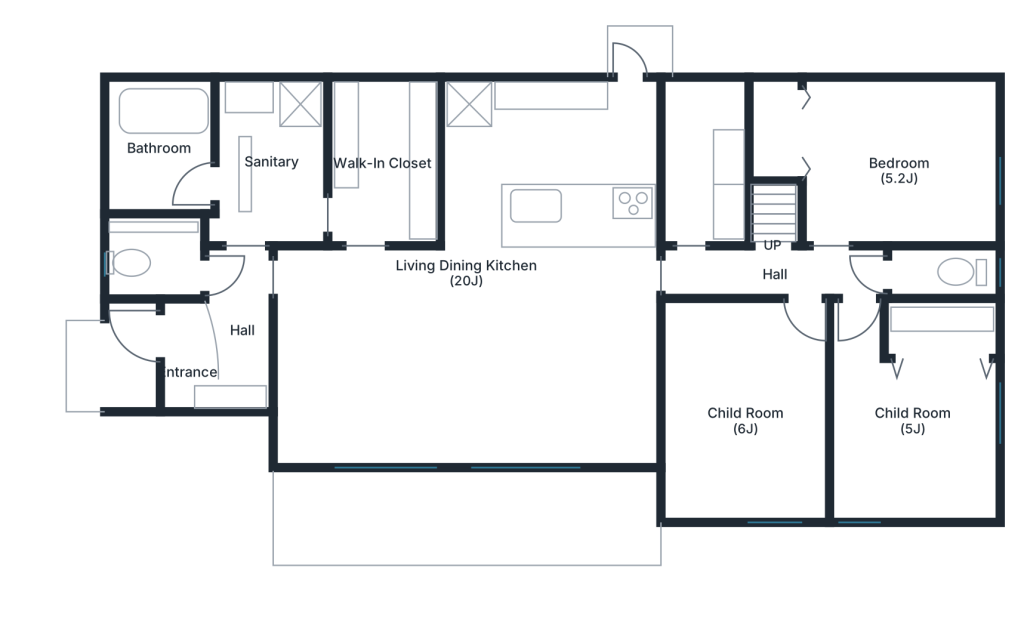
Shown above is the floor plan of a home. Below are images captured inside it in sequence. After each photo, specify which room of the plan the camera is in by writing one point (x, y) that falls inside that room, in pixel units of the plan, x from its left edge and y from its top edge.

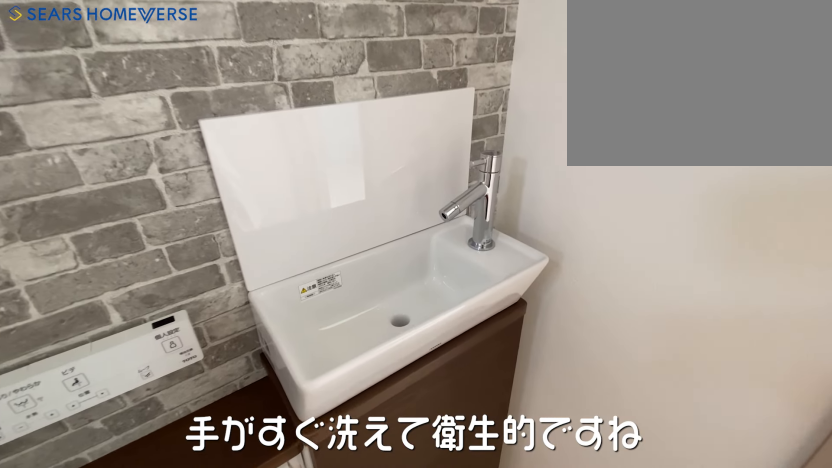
(165, 264)
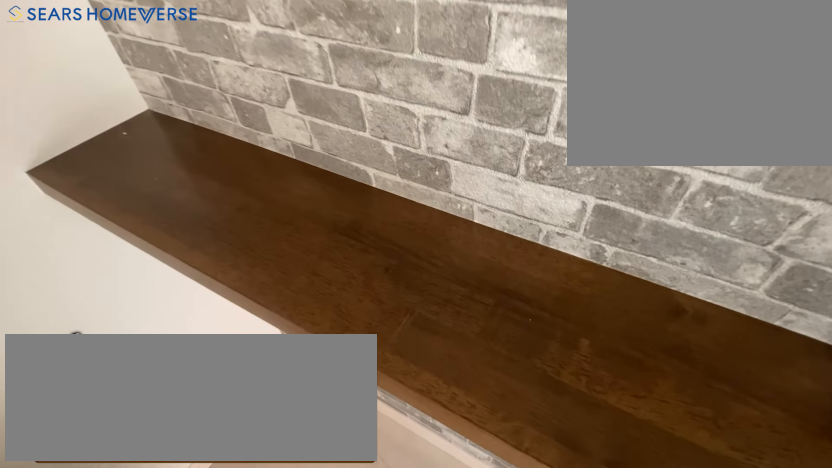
(164, 264)
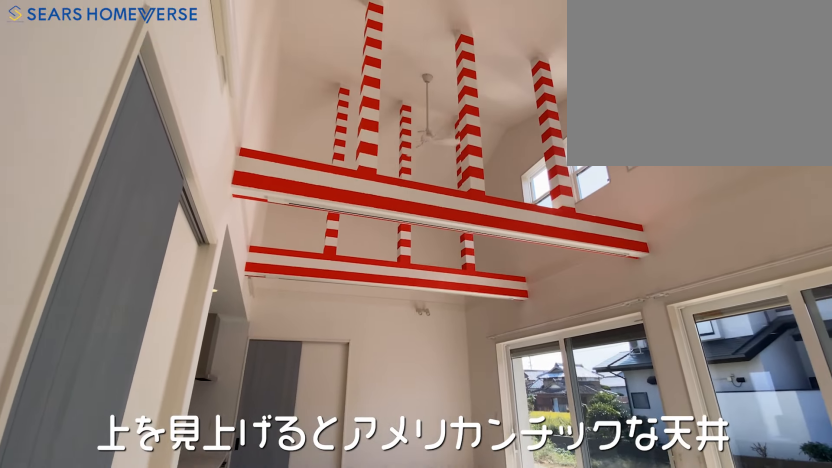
(470, 354)
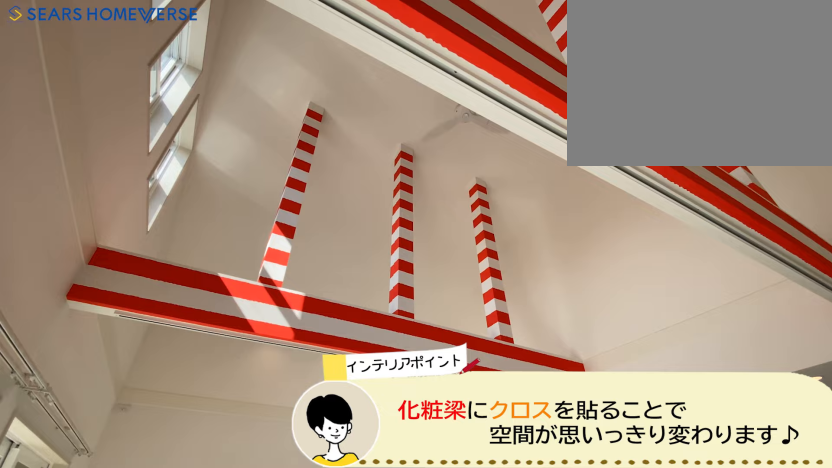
(470, 355)
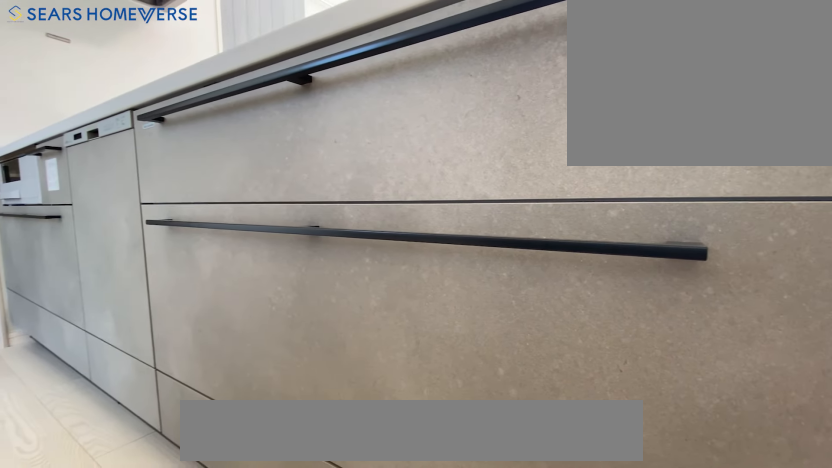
(564, 151)
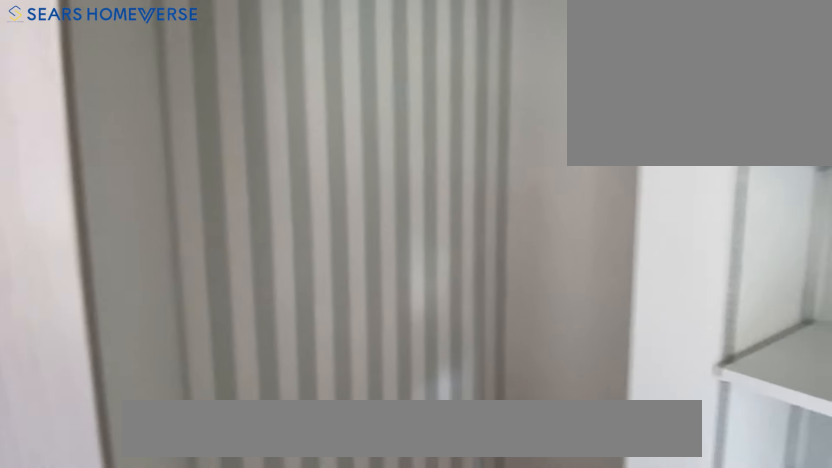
(703, 160)
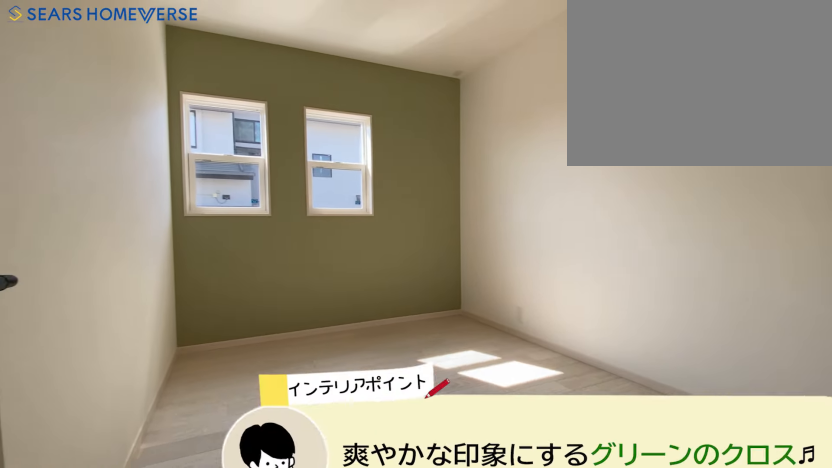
(744, 411)
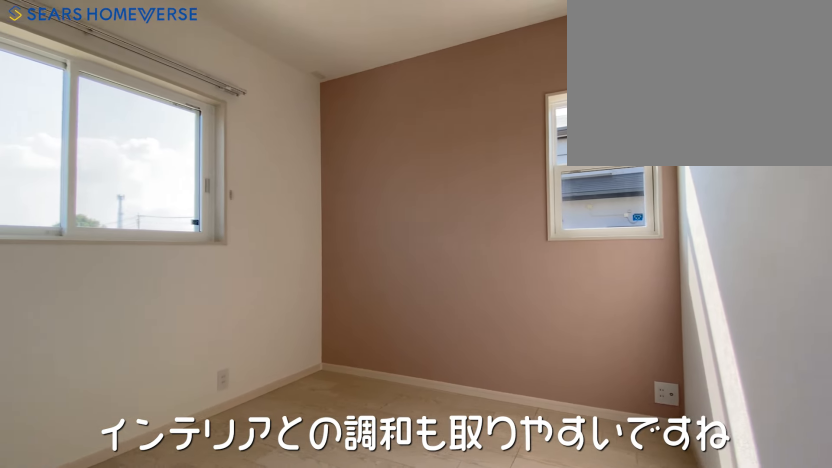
(926, 411)
